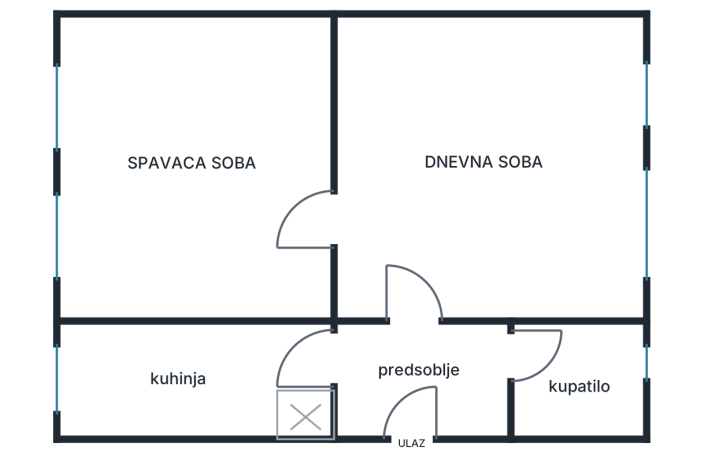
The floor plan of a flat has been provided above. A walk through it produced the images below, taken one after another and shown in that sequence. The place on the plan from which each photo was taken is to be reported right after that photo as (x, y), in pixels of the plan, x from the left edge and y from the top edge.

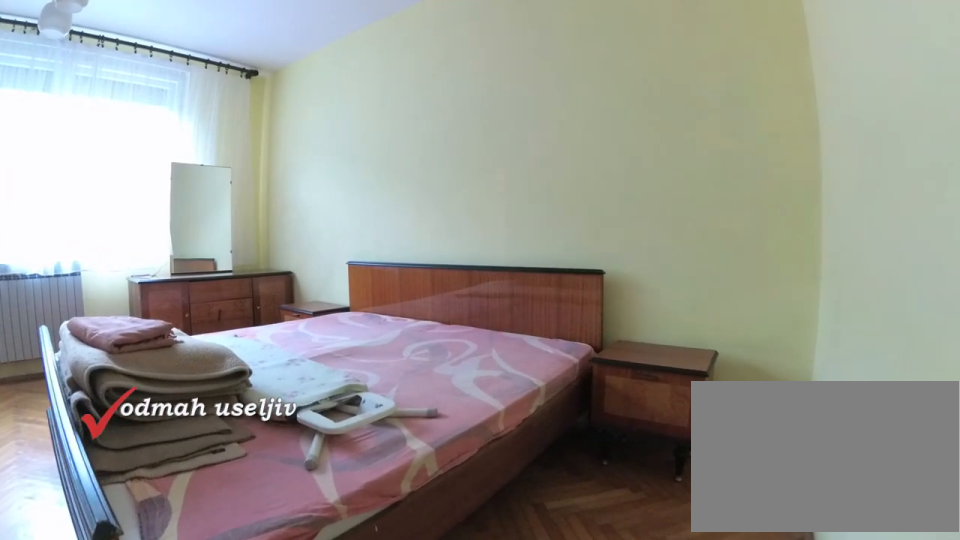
(309, 224)
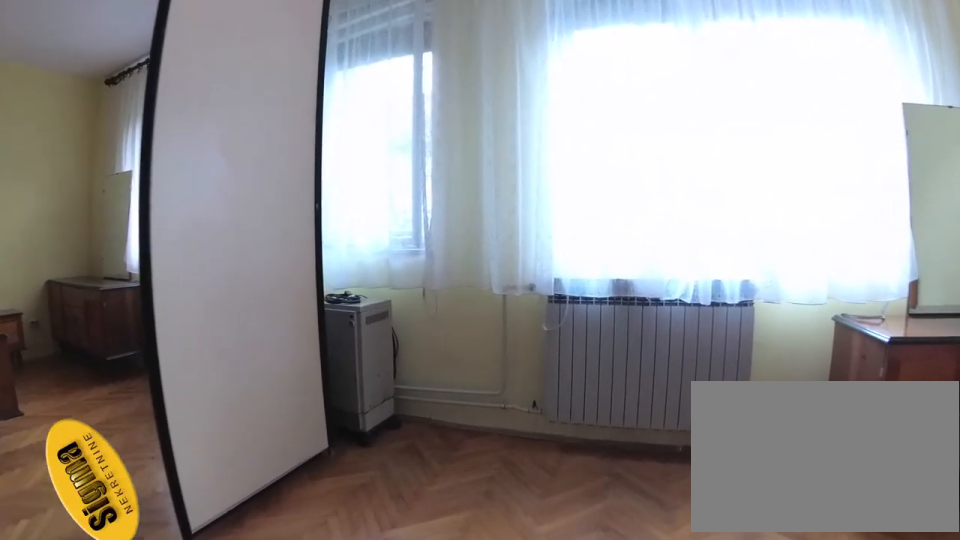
(232, 187)
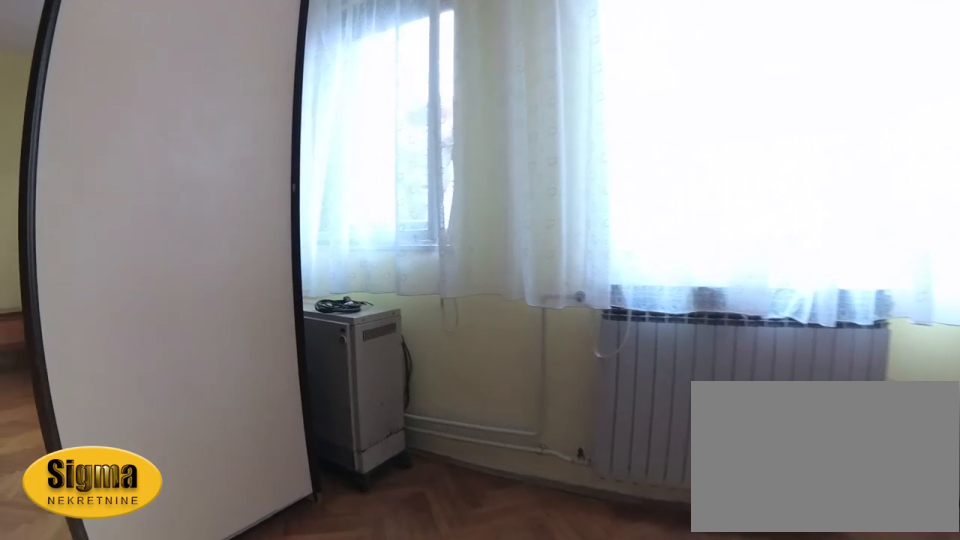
(199, 204)
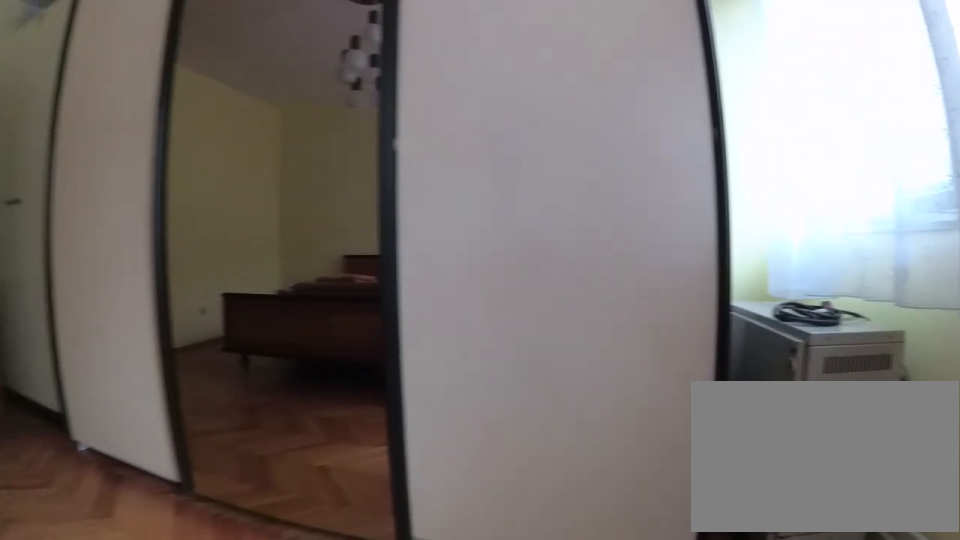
(153, 210)
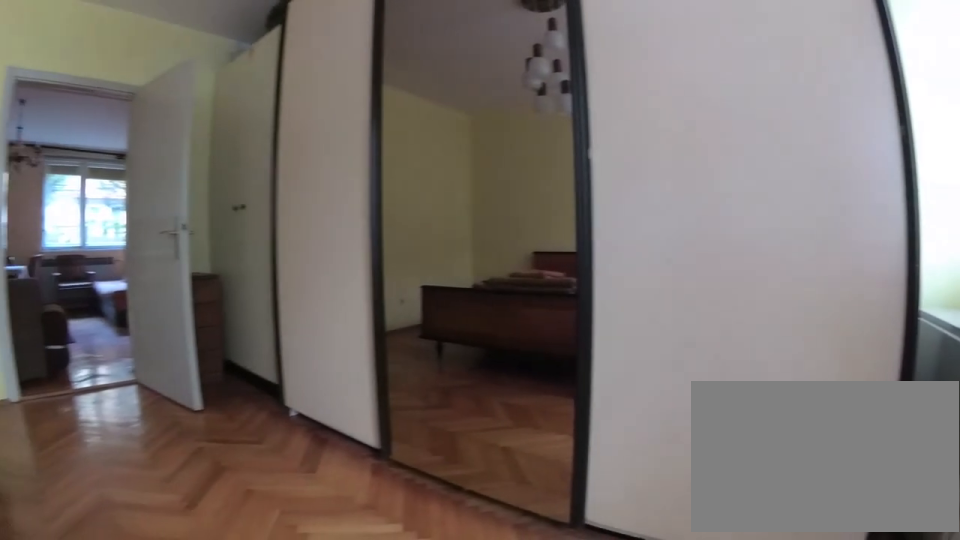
(145, 211)
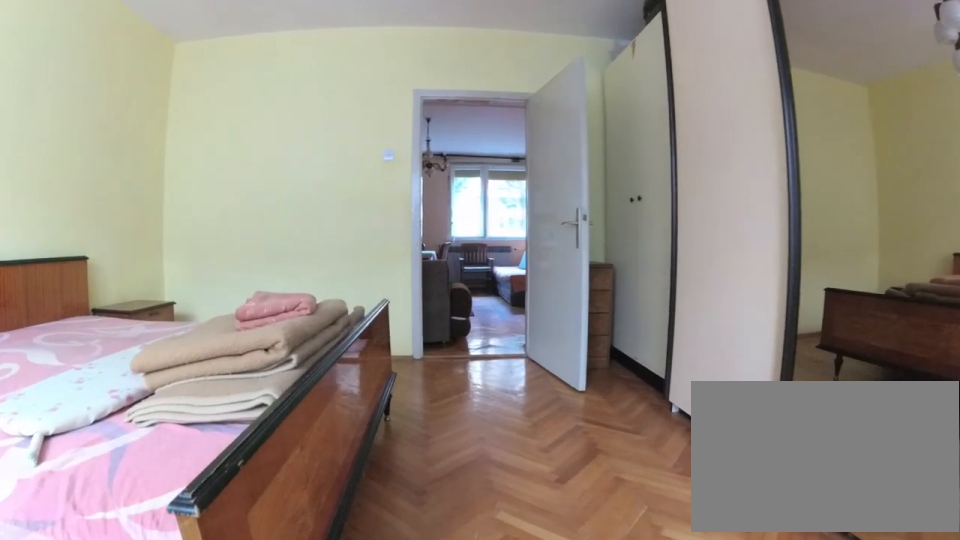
(139, 232)
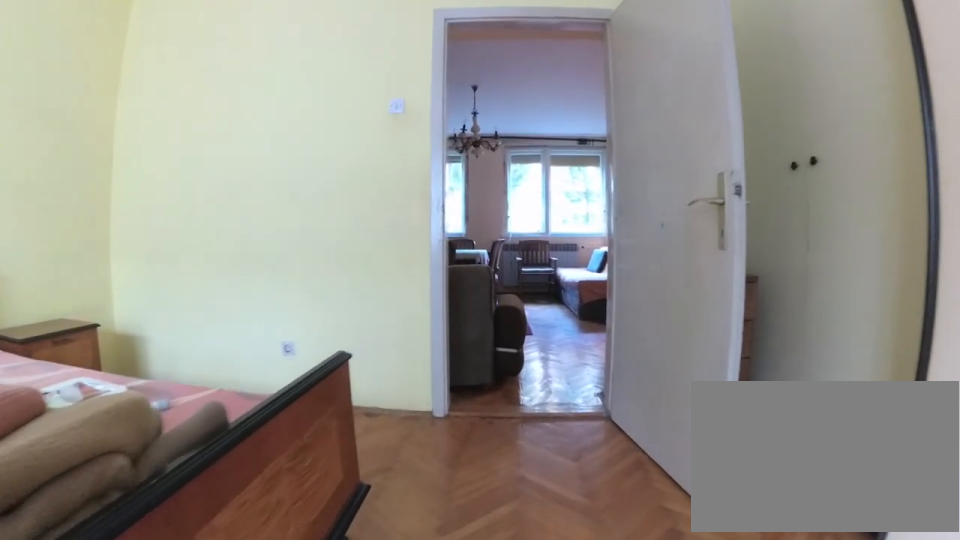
(214, 237)
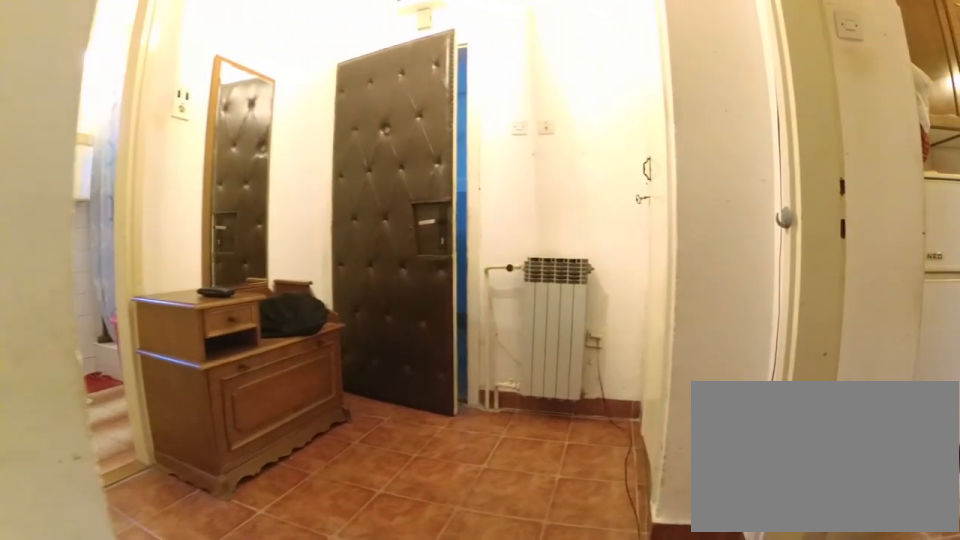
(420, 295)
